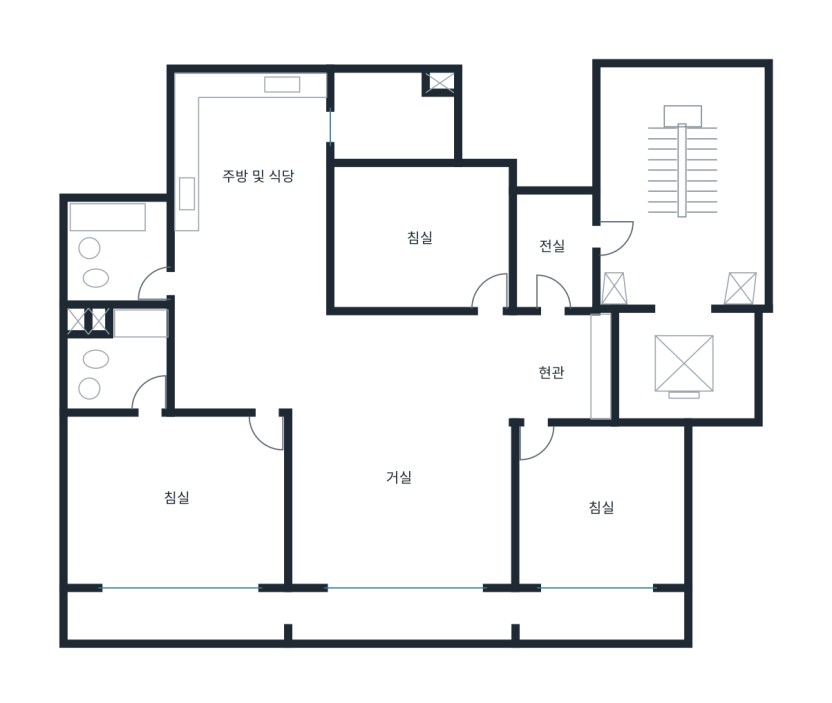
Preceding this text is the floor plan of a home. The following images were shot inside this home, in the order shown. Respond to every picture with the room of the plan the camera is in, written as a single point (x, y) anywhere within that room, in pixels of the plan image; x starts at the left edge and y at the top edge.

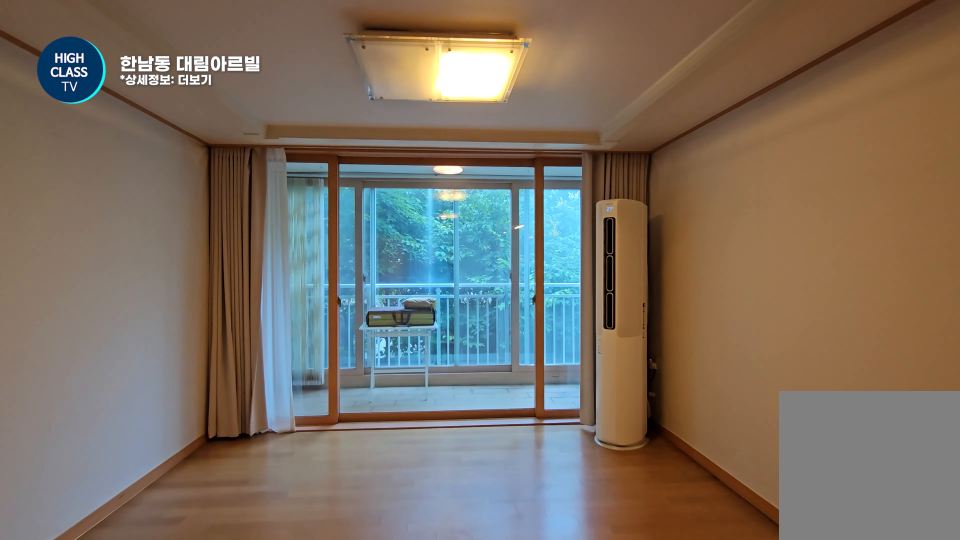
(400, 448)
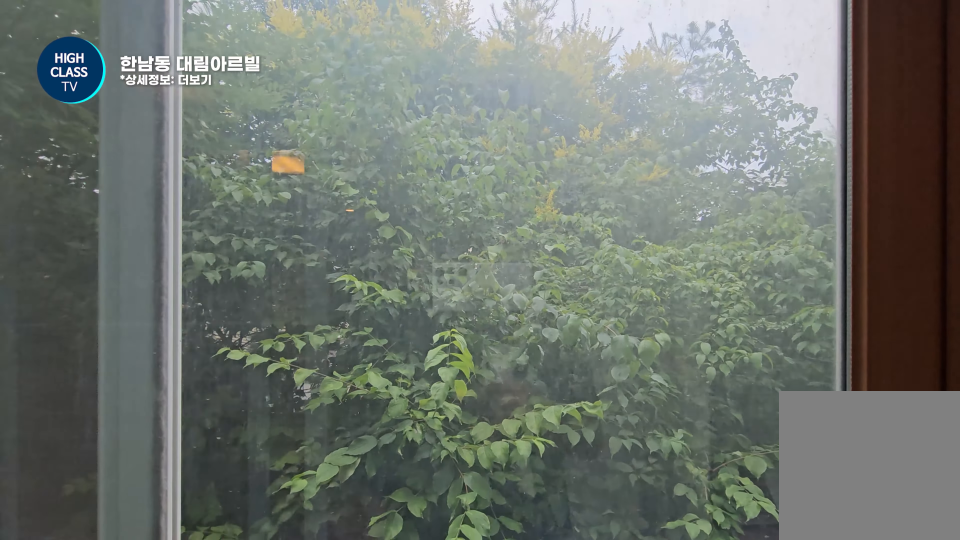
(377, 610)
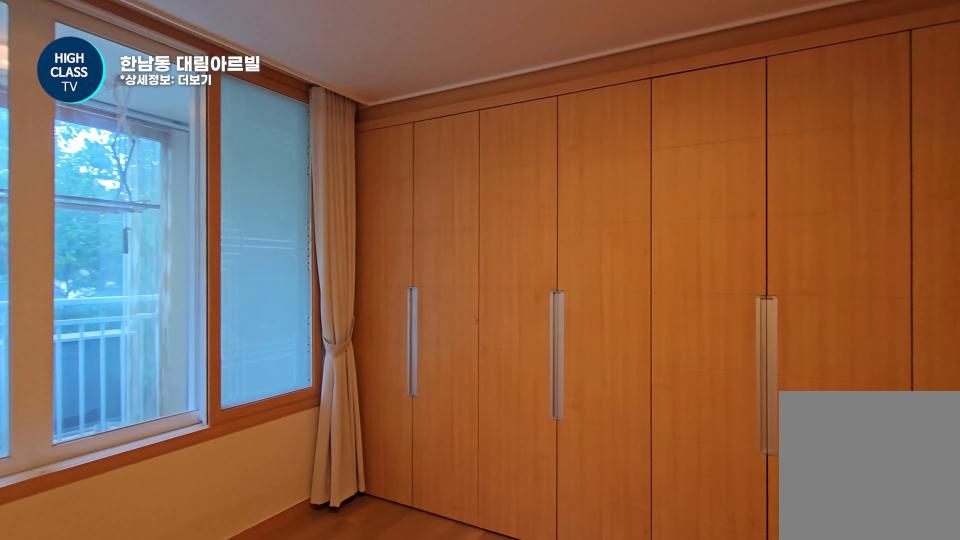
(180, 495)
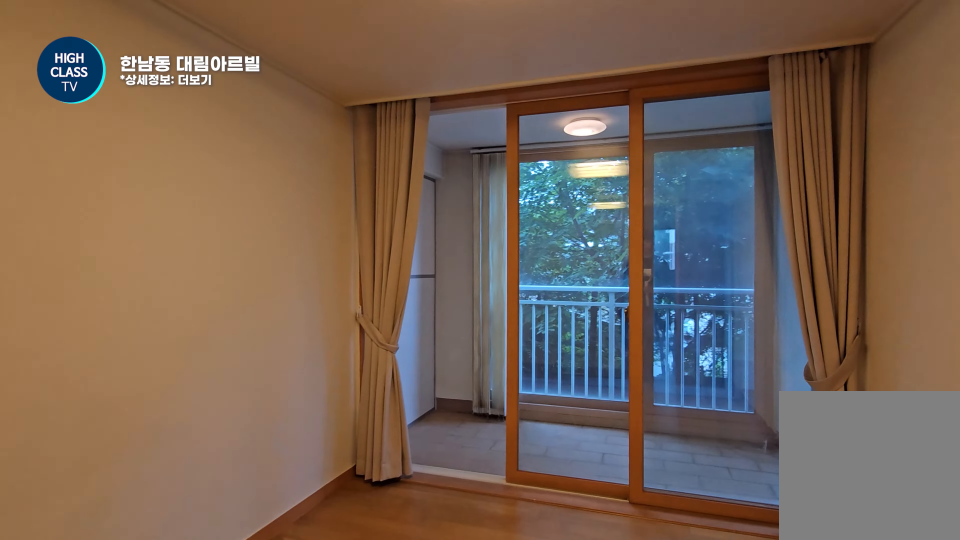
(602, 506)
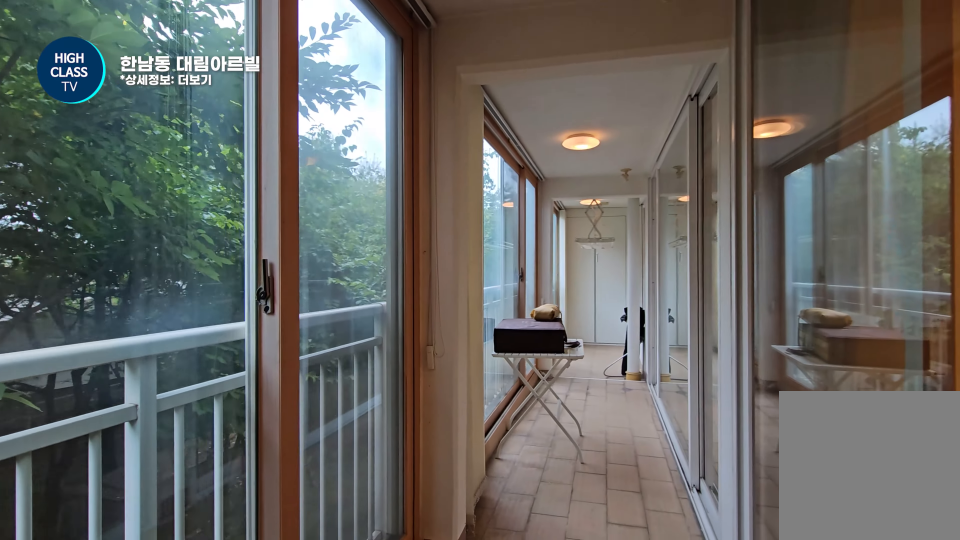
(377, 610)
